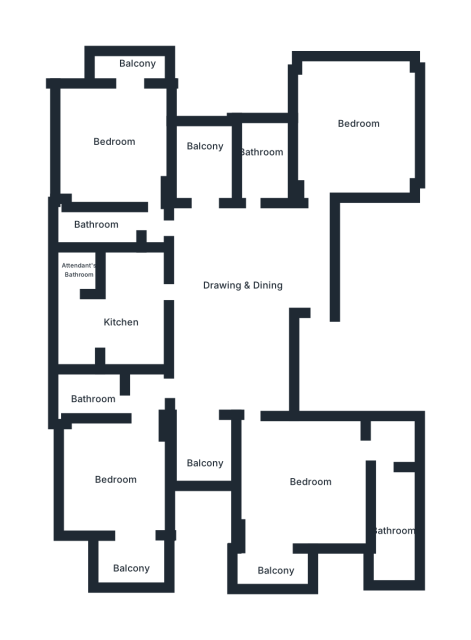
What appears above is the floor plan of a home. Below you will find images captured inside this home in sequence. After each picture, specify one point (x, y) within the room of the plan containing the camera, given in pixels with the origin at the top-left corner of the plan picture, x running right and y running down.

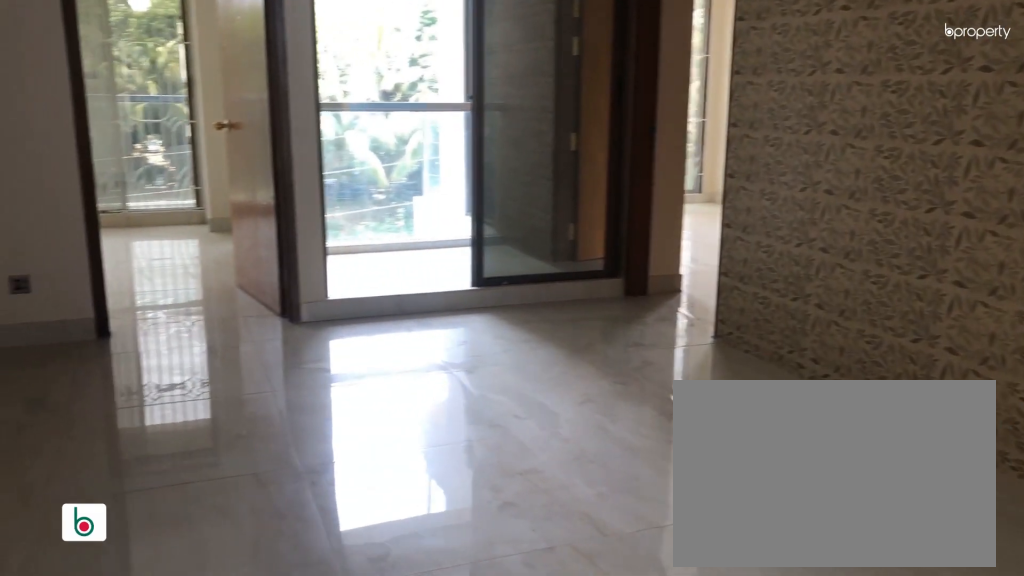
(236, 322)
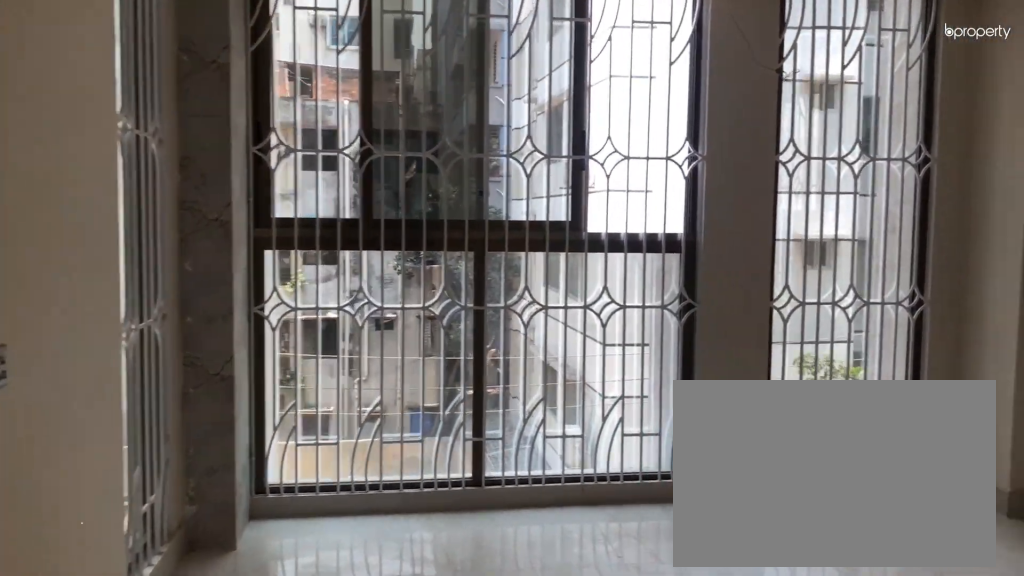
(356, 130)
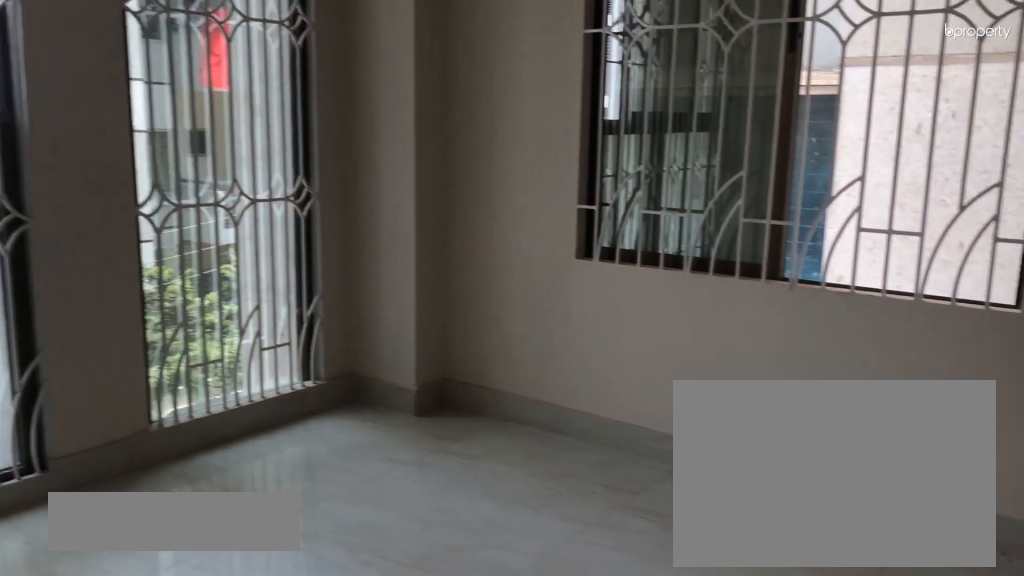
(356, 130)
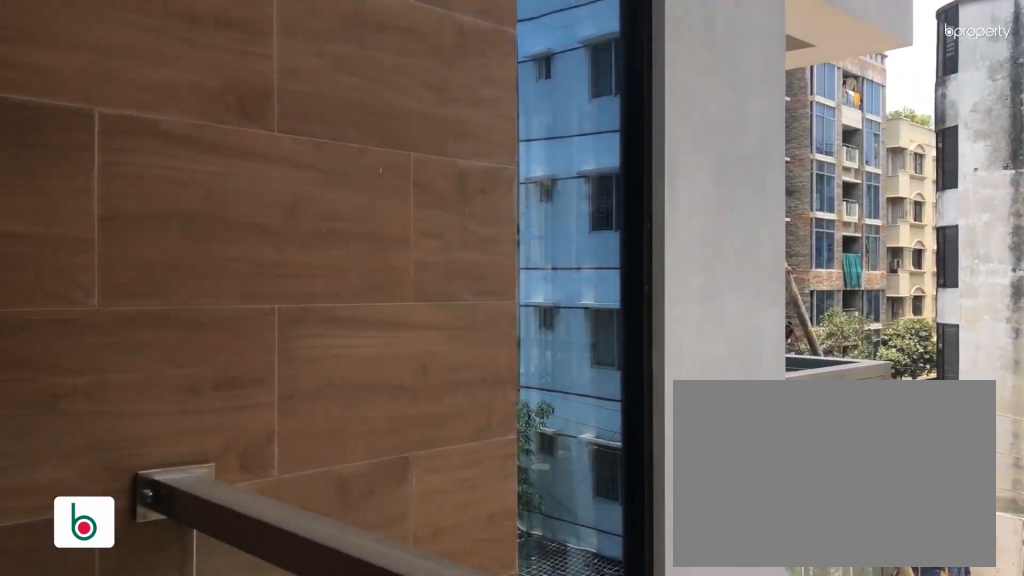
(206, 167)
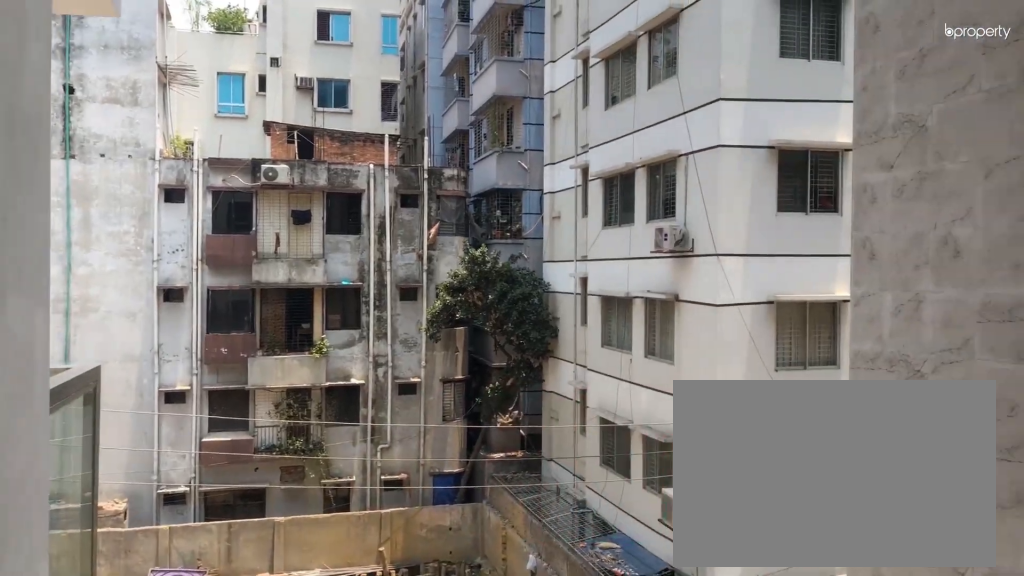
(206, 167)
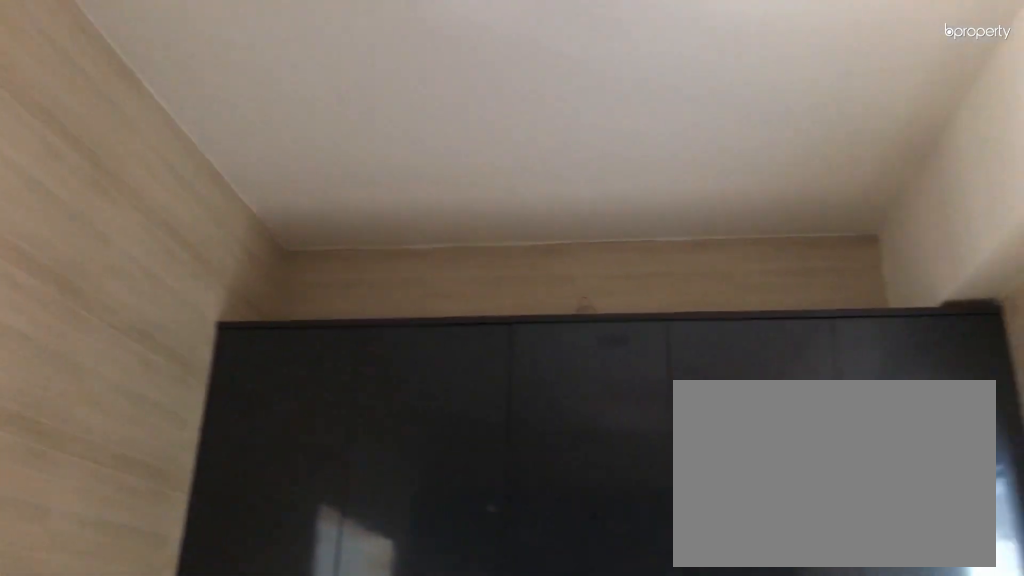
(129, 315)
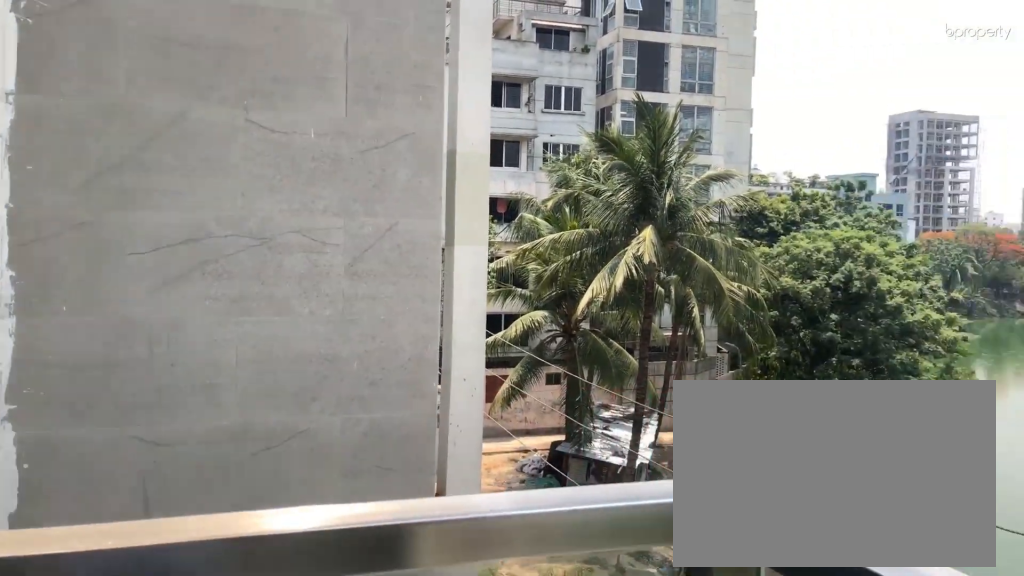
(268, 567)
